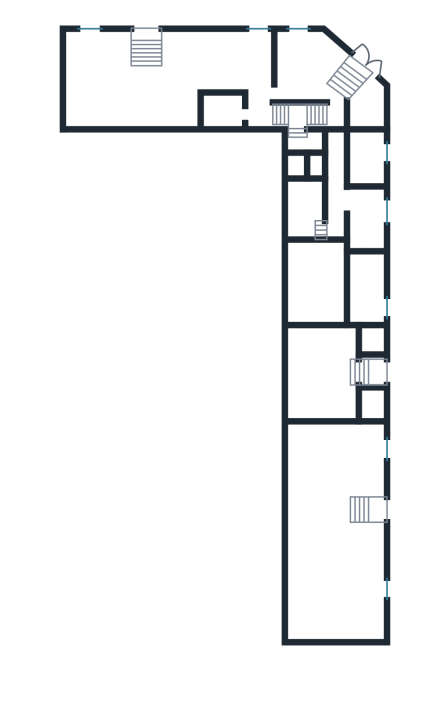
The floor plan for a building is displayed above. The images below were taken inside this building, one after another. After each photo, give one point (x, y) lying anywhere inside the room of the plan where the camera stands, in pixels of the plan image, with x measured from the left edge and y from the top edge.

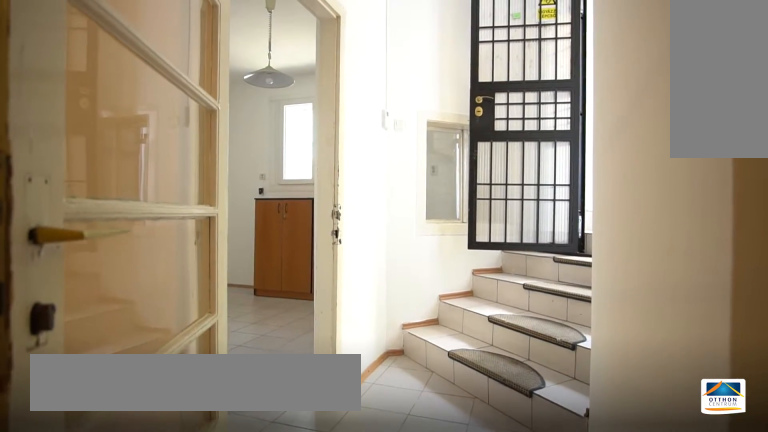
(329, 110)
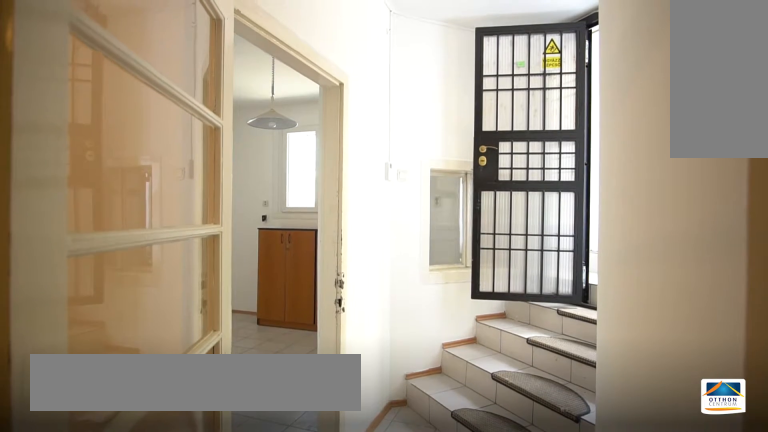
(330, 110)
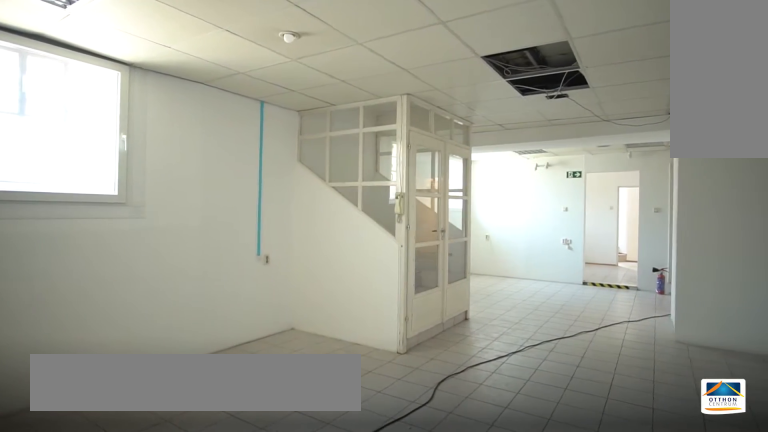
(156, 93)
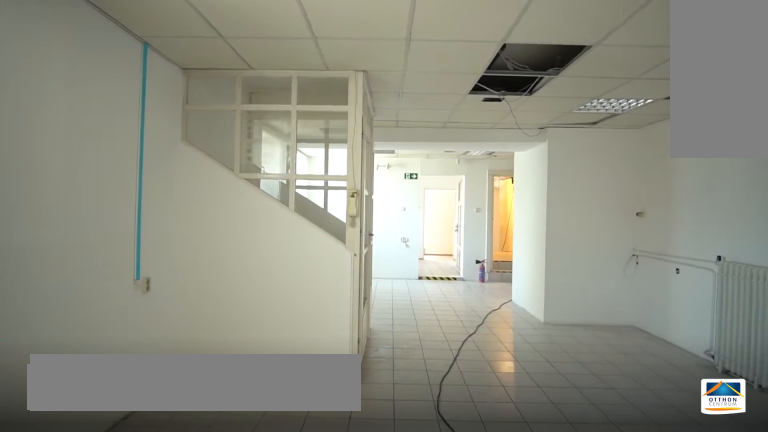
(156, 92)
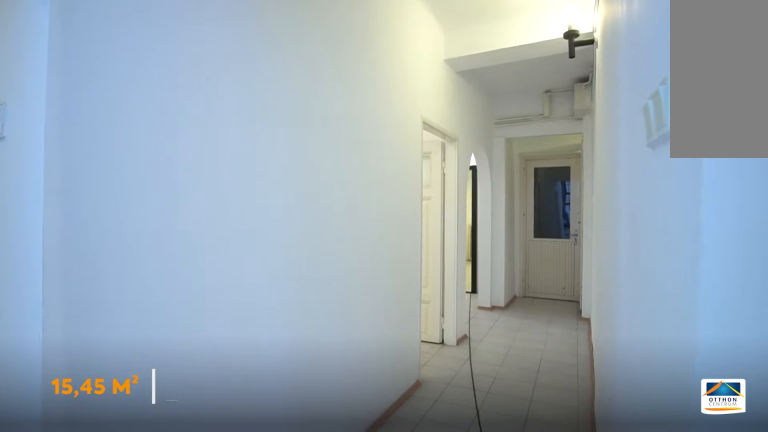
(333, 192)
